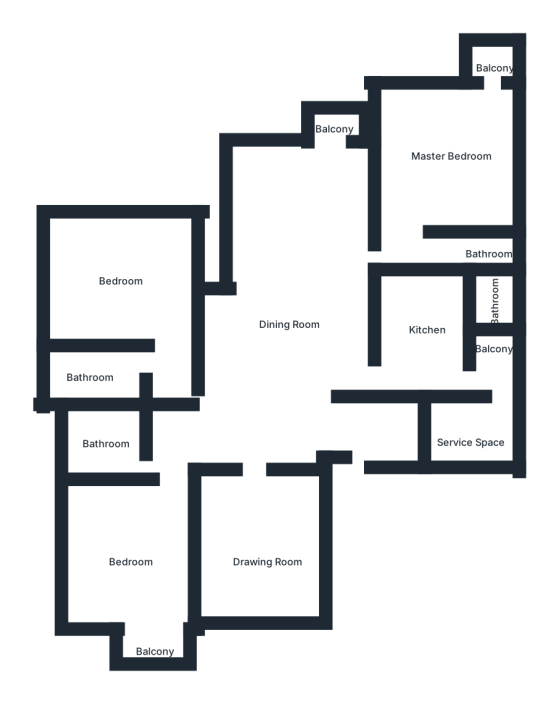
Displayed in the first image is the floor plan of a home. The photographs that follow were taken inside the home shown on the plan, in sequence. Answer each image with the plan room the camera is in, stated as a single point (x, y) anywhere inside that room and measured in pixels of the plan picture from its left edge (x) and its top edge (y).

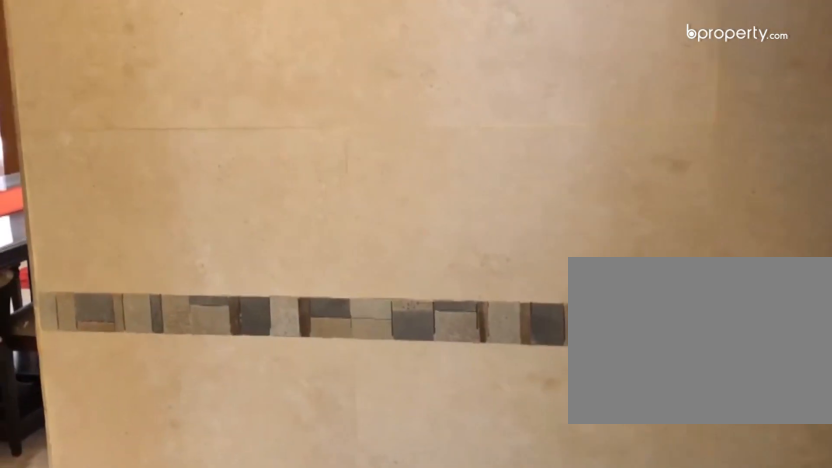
(321, 427)
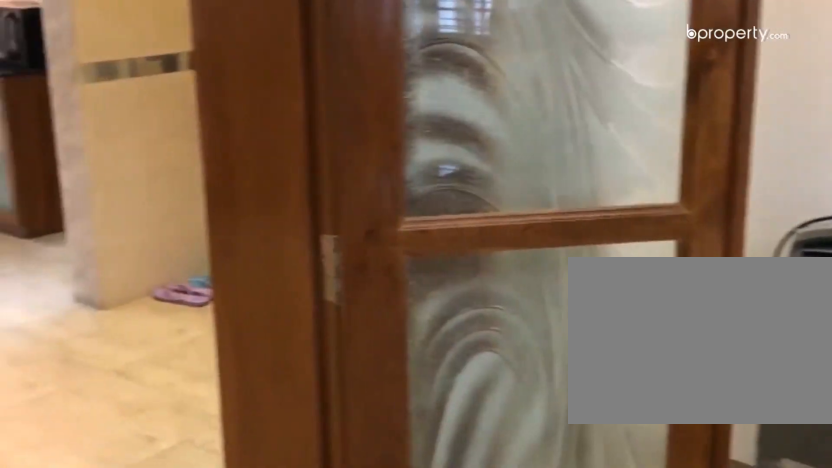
(261, 514)
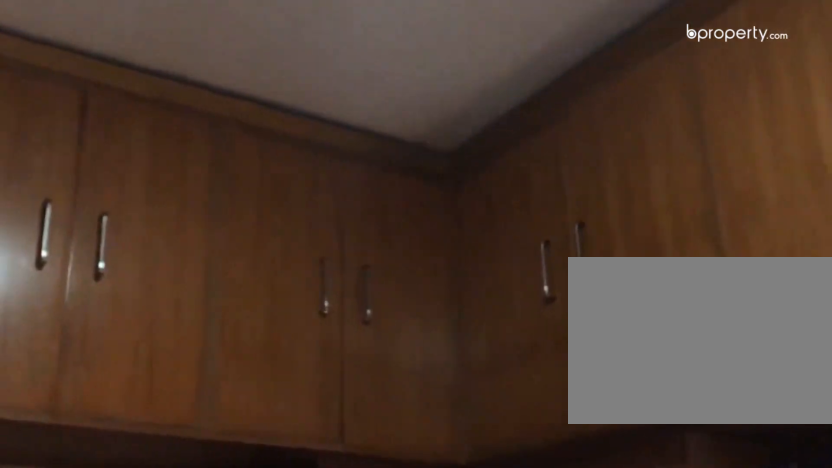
(420, 335)
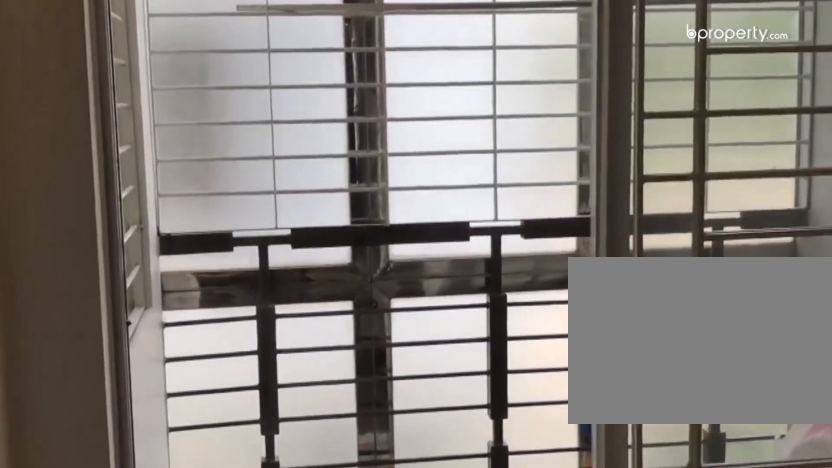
(145, 648)
